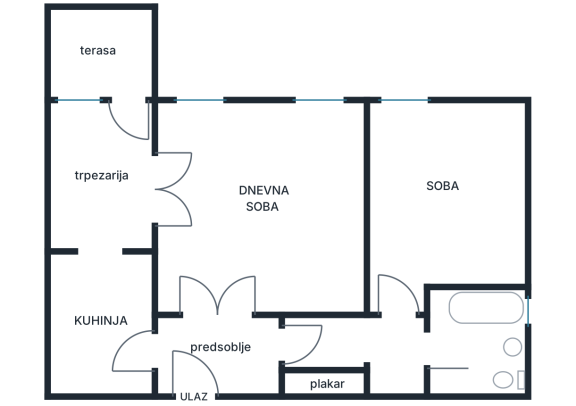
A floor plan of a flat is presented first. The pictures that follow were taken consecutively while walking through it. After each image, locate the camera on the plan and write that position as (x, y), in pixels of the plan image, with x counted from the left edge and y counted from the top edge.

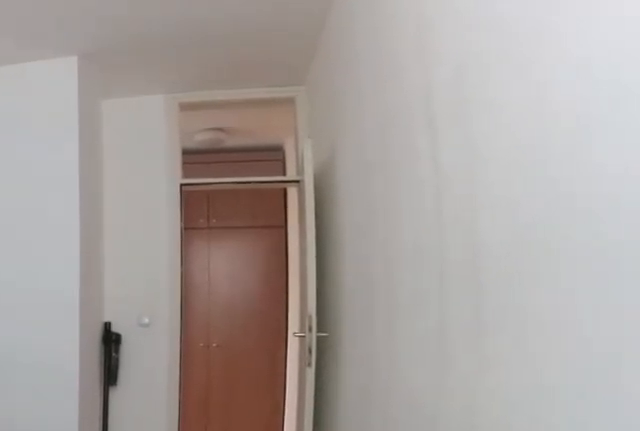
(400, 134)
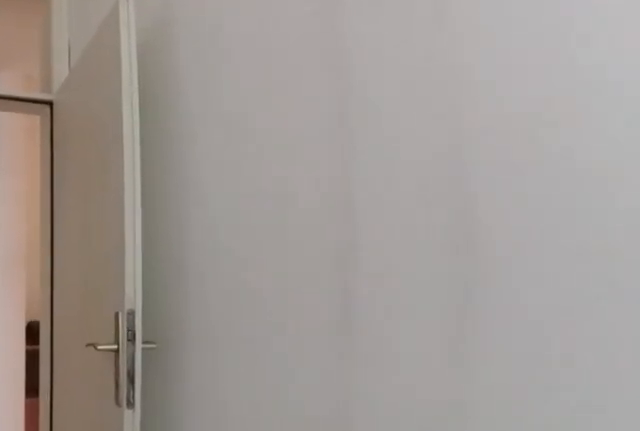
(398, 204)
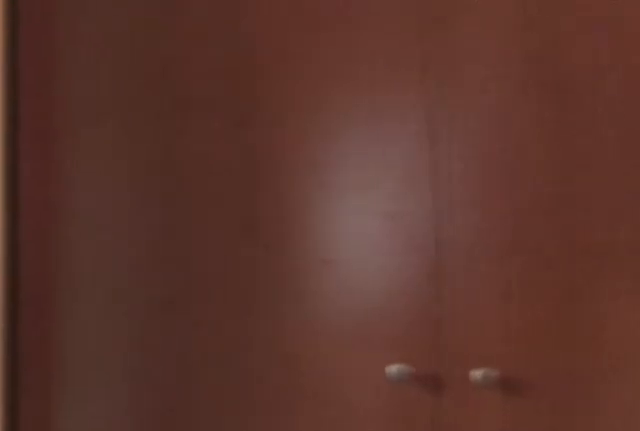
(408, 313)
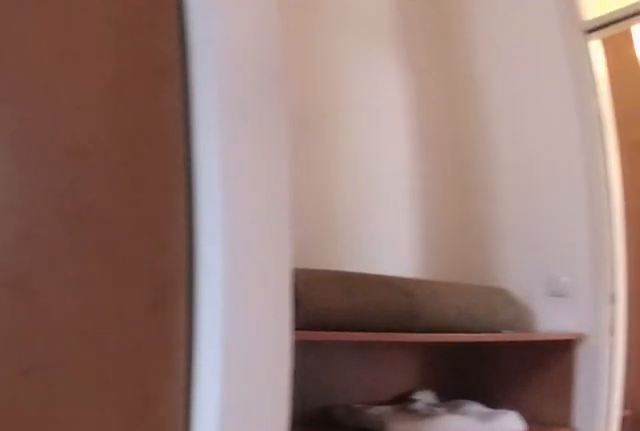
(407, 310)
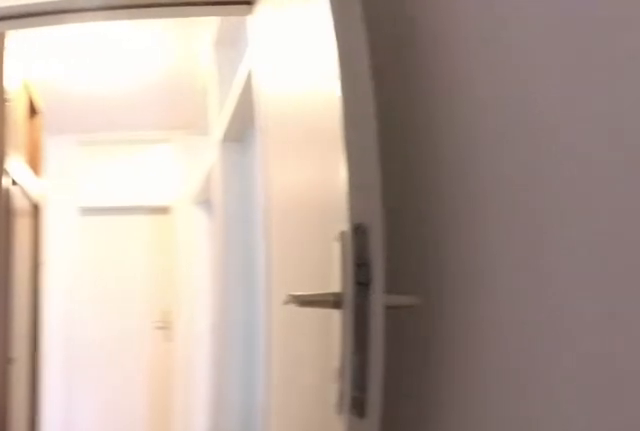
(403, 337)
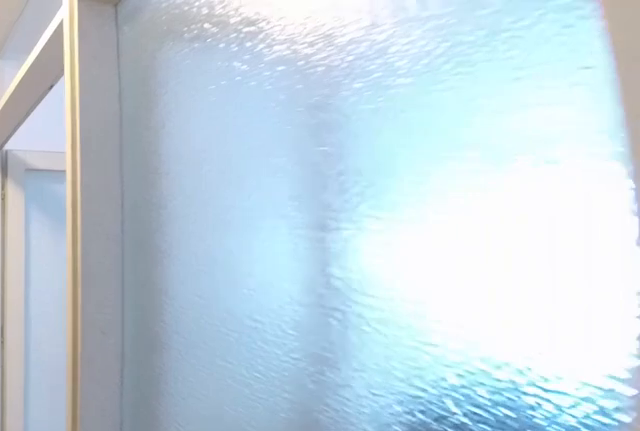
(306, 337)
